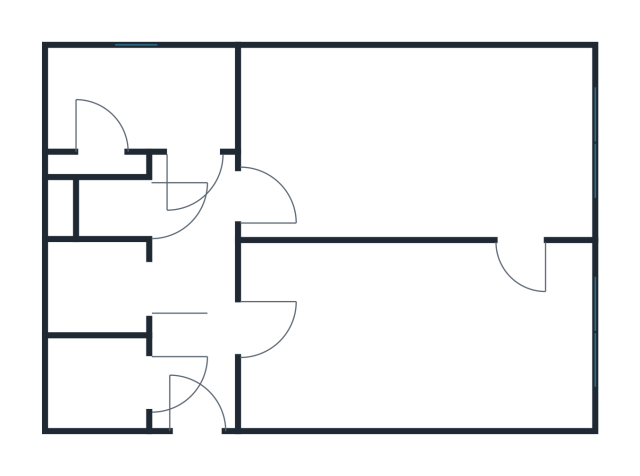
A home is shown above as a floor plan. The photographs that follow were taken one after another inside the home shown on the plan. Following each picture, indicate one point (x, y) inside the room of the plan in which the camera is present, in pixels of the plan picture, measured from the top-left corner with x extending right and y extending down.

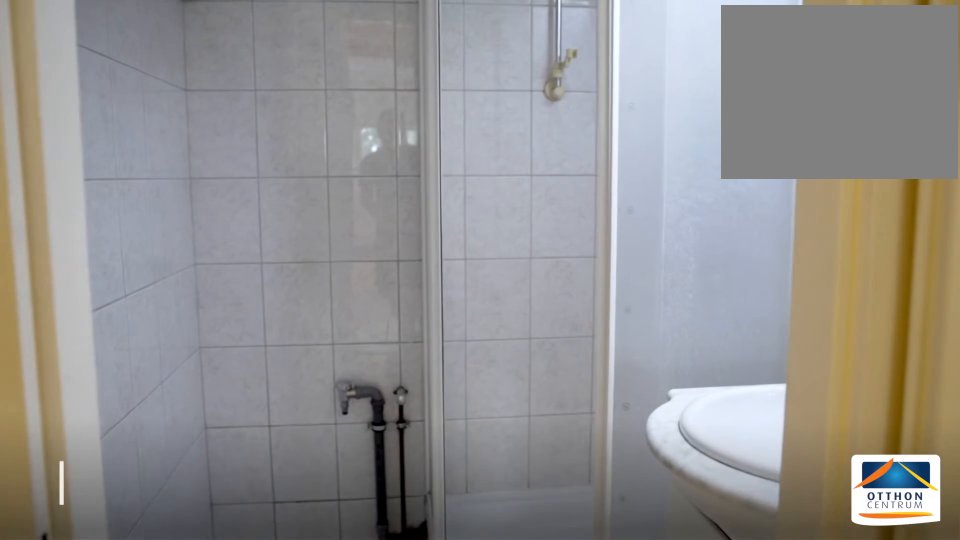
(116, 289)
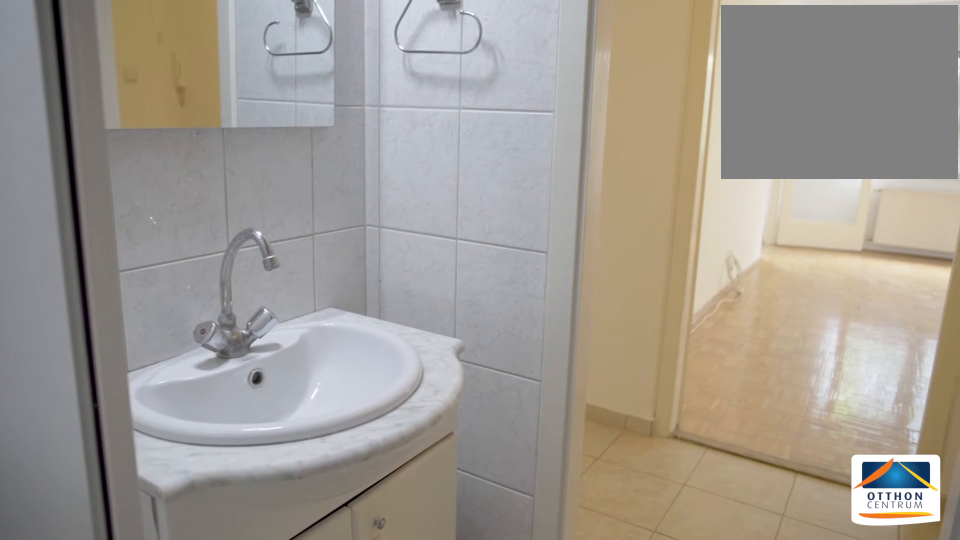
(115, 288)
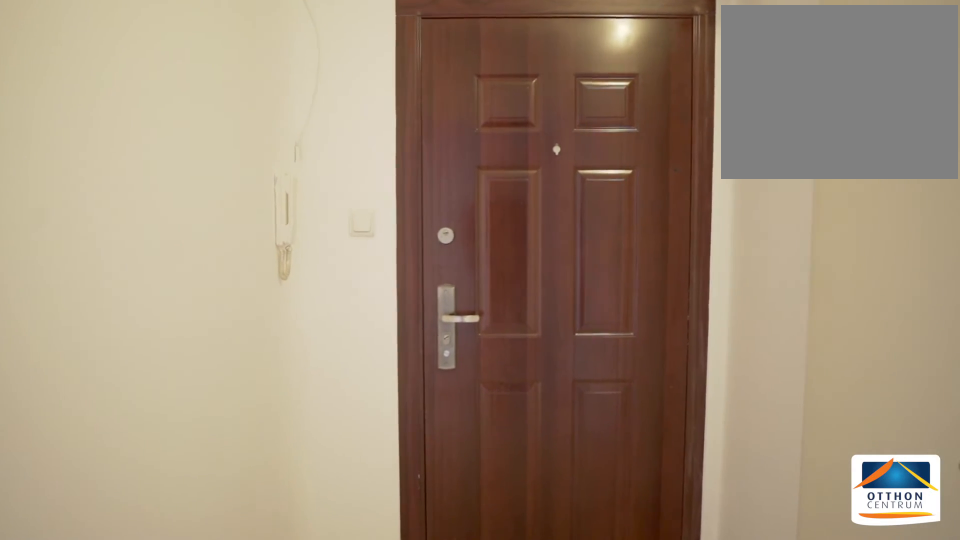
(207, 359)
